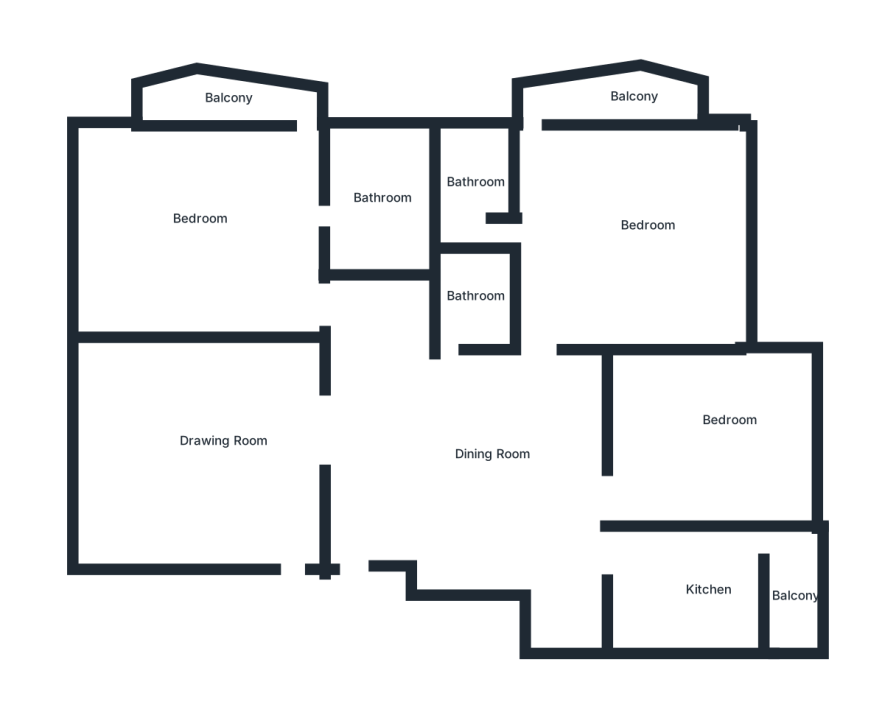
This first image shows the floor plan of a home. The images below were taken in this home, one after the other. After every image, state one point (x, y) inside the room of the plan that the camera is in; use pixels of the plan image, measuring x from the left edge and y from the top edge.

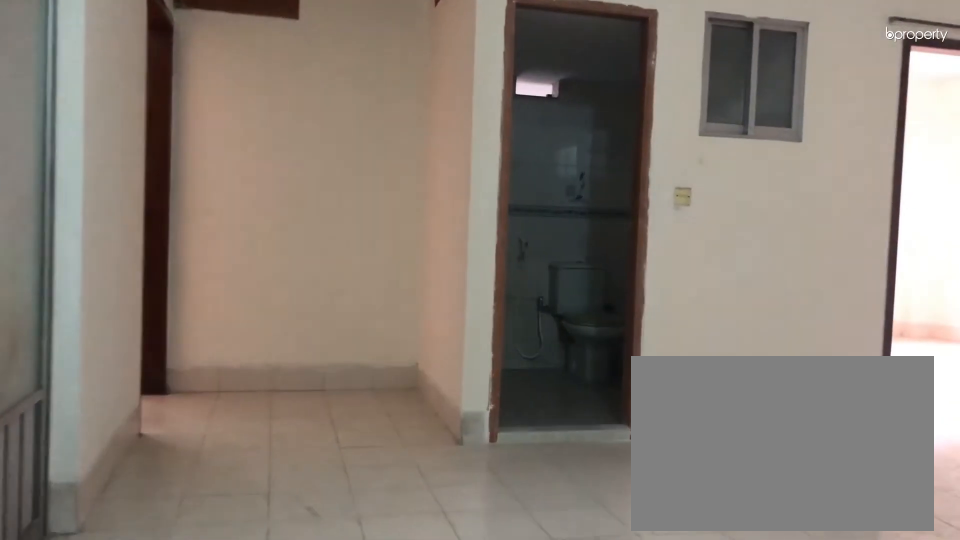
(371, 544)
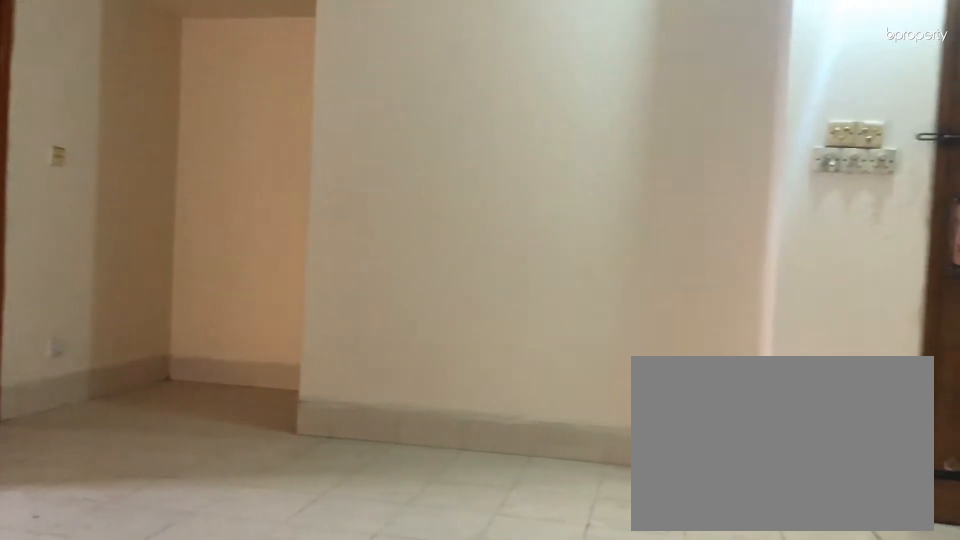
(484, 443)
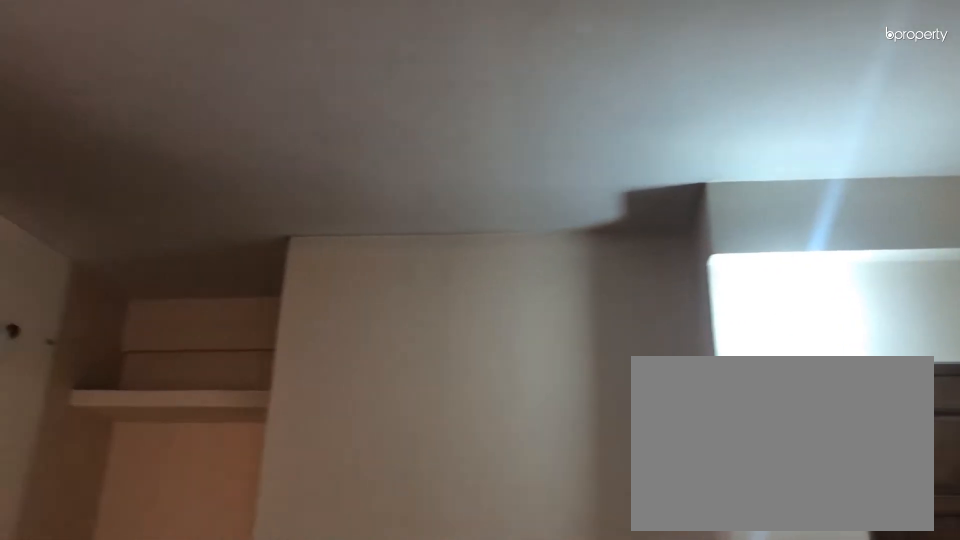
(484, 443)
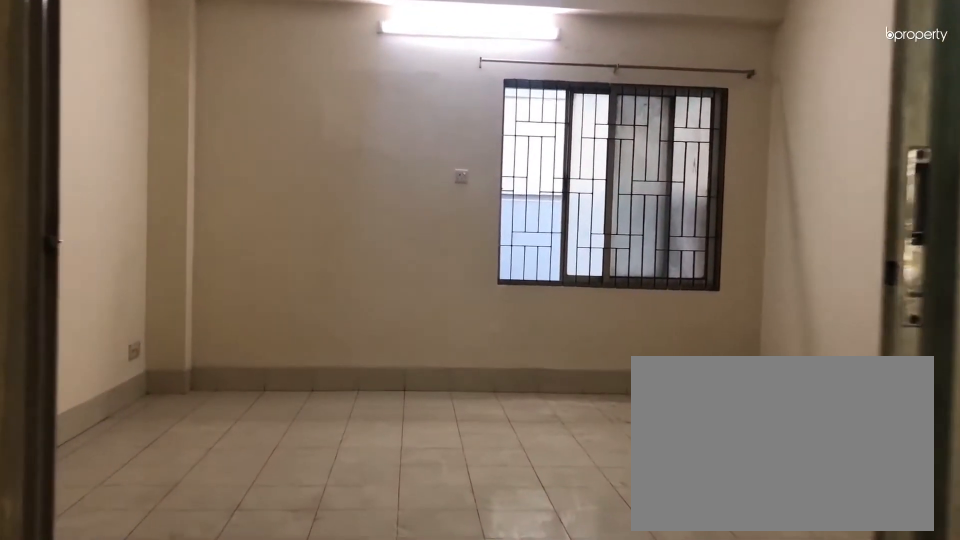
(282, 444)
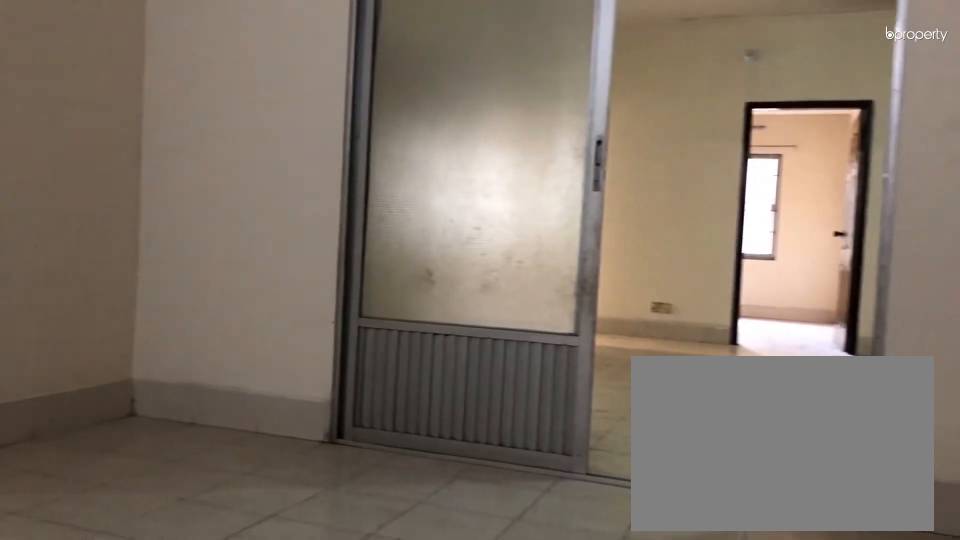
(181, 450)
